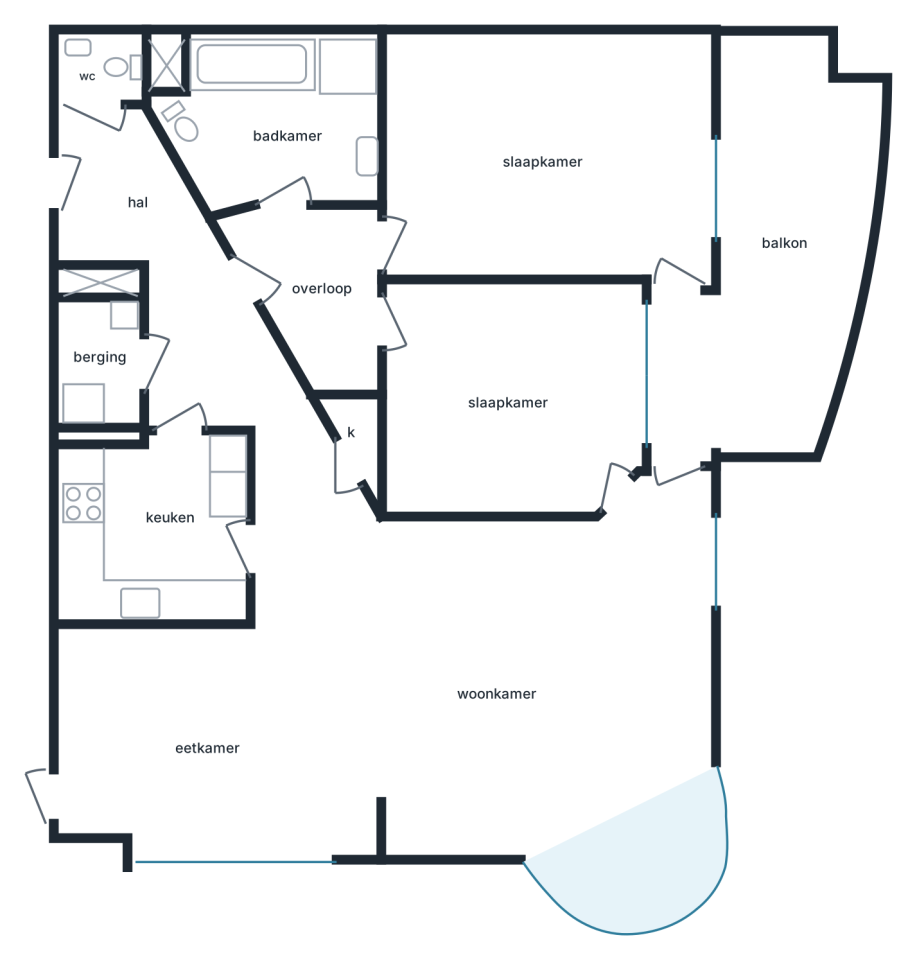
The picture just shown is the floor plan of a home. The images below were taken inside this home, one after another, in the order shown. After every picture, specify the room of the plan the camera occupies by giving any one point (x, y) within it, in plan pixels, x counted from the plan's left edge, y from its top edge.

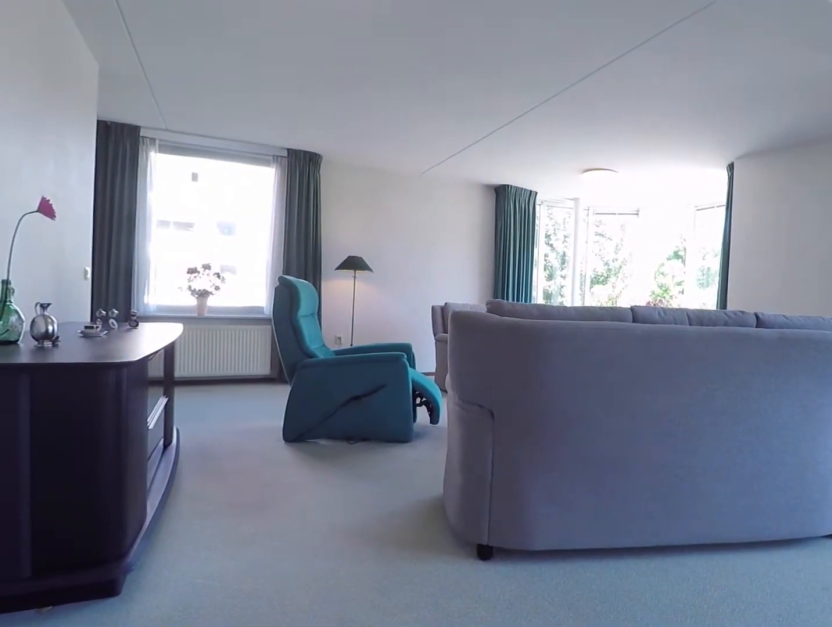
(97, 713)
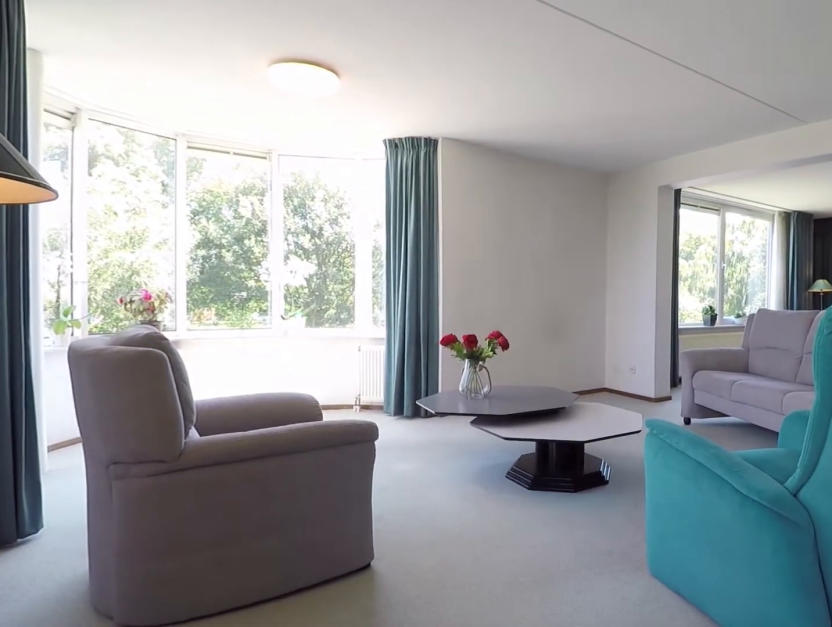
(242, 843)
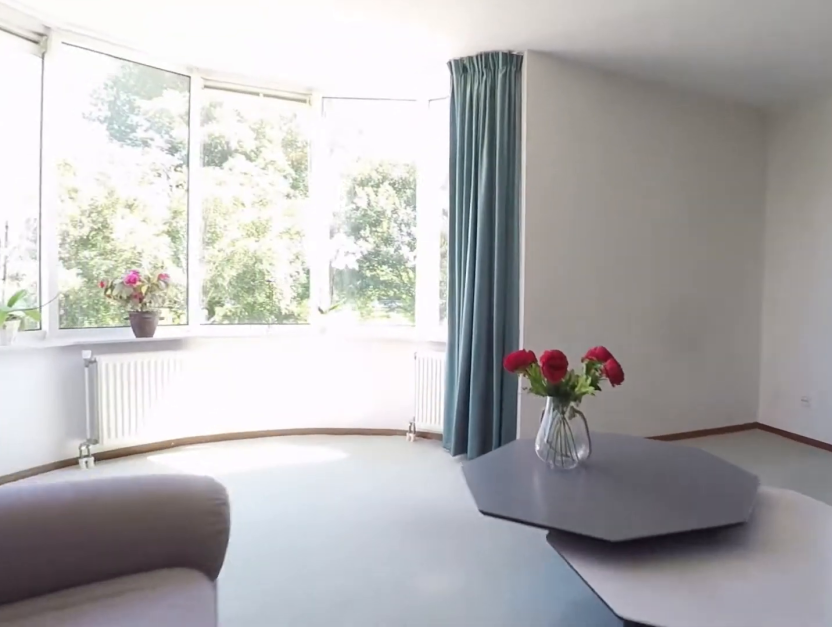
(101, 706)
